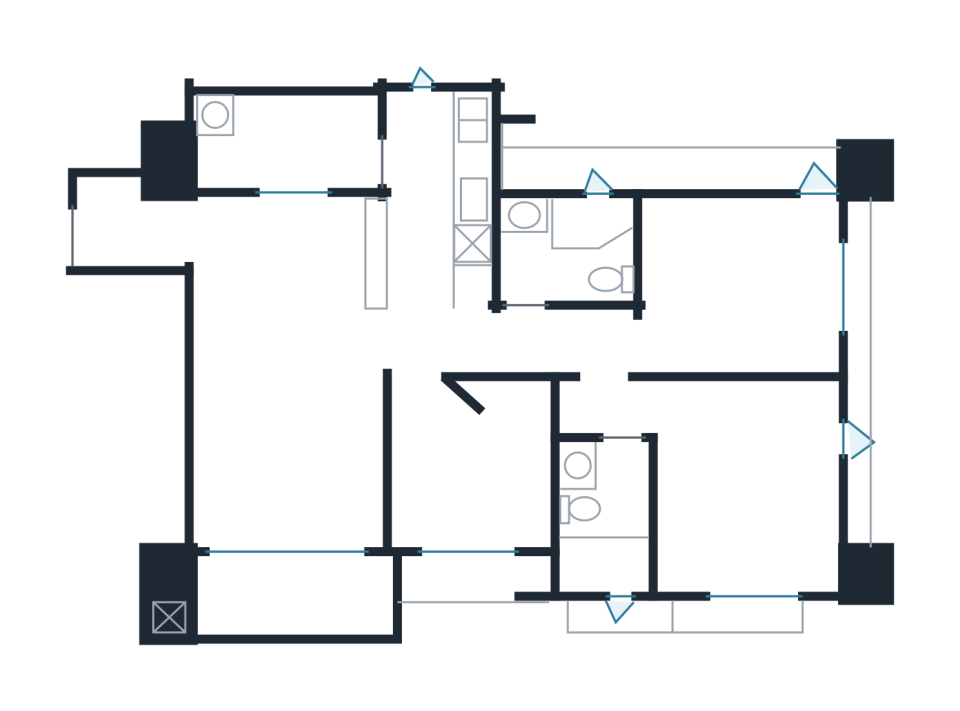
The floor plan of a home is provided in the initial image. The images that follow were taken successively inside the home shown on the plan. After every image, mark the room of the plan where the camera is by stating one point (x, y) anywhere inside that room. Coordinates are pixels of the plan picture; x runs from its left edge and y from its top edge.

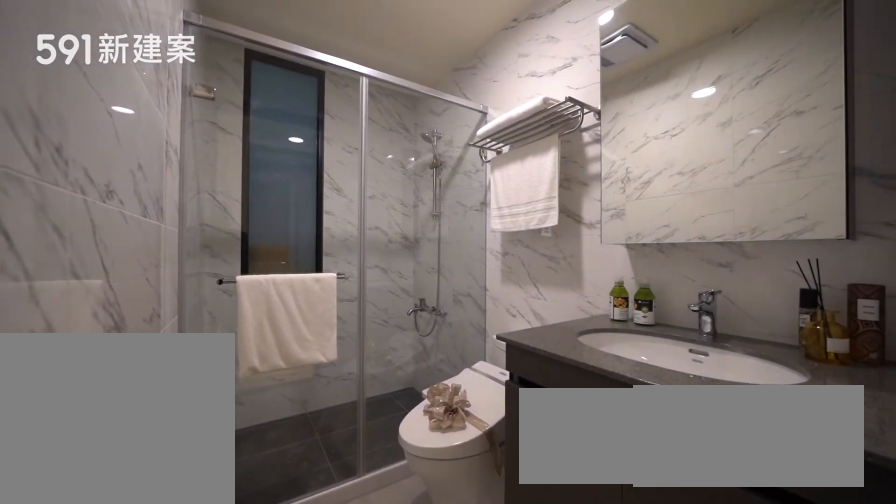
(600, 522)
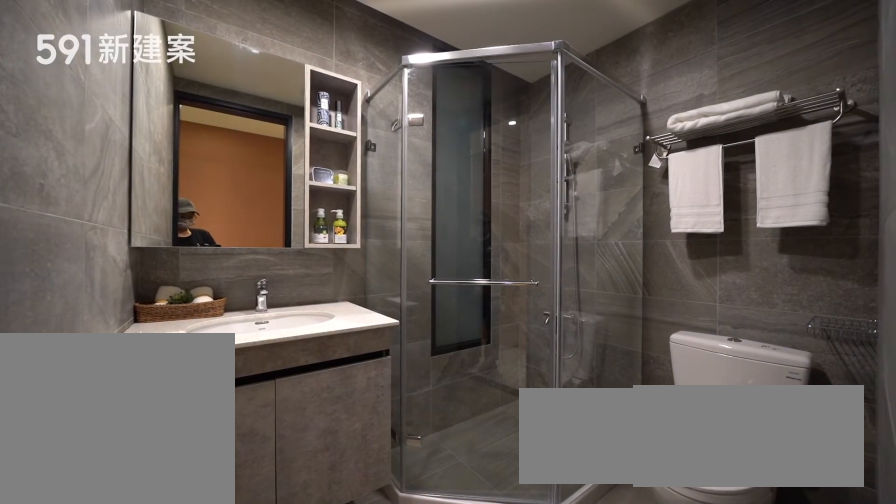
(575, 248)
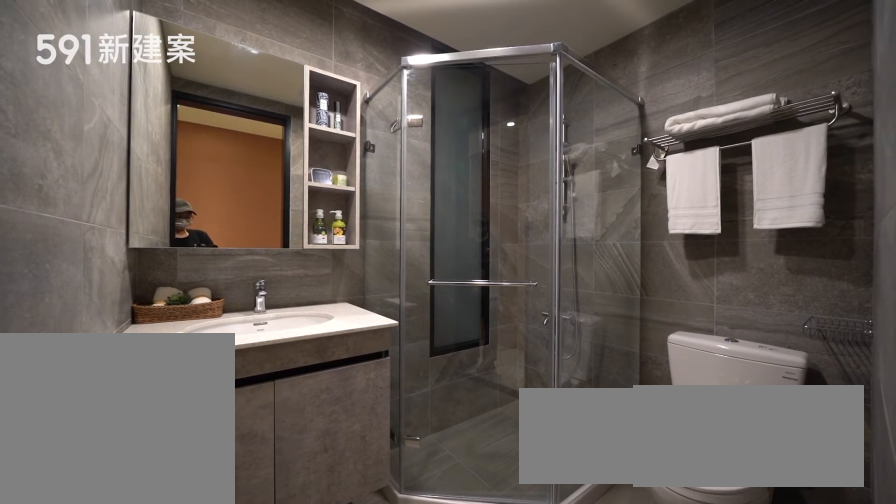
(575, 248)
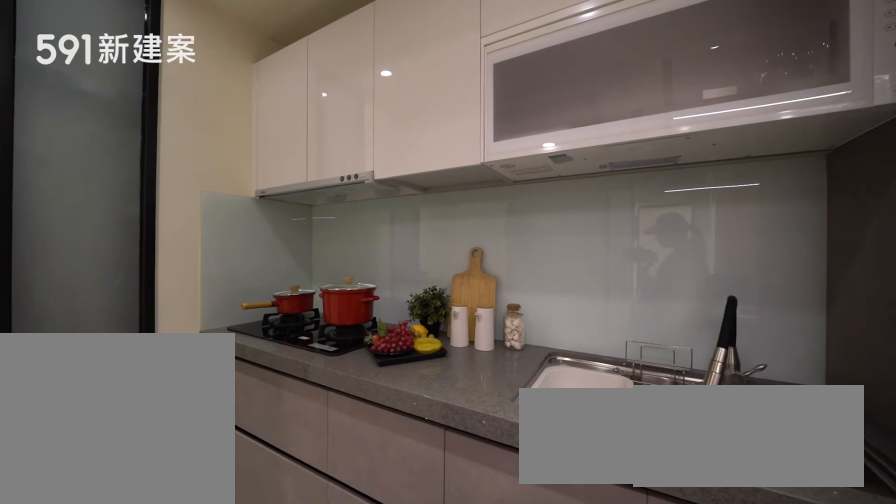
(440, 192)
